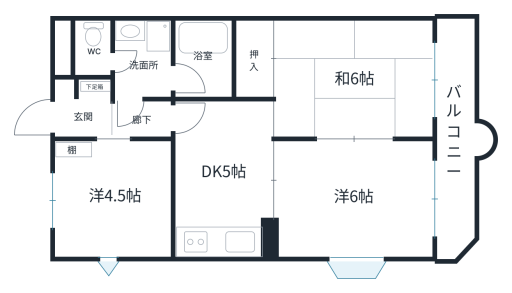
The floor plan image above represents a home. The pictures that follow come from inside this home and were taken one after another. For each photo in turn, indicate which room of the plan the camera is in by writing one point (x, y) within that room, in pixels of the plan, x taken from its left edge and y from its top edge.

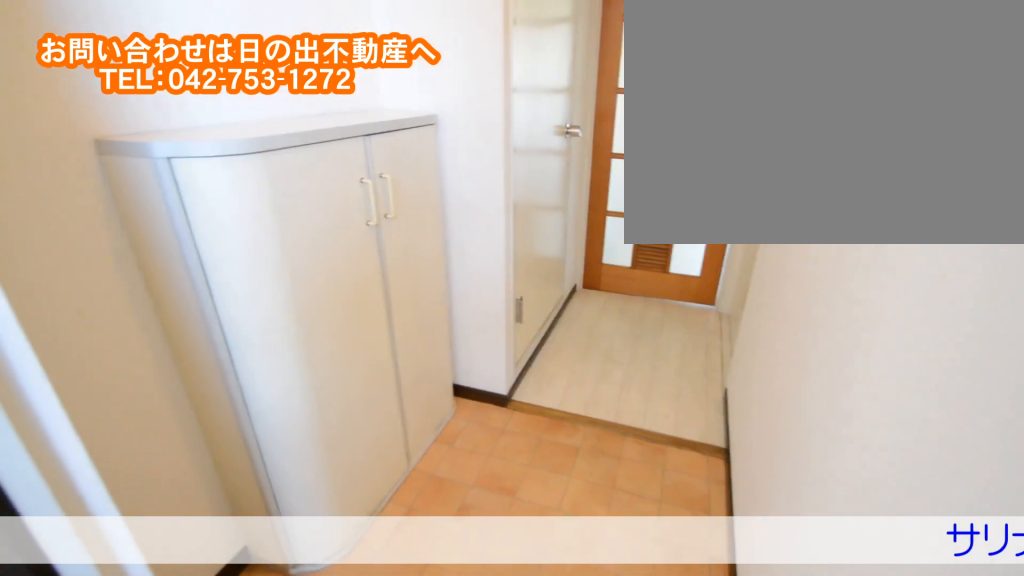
(103, 116)
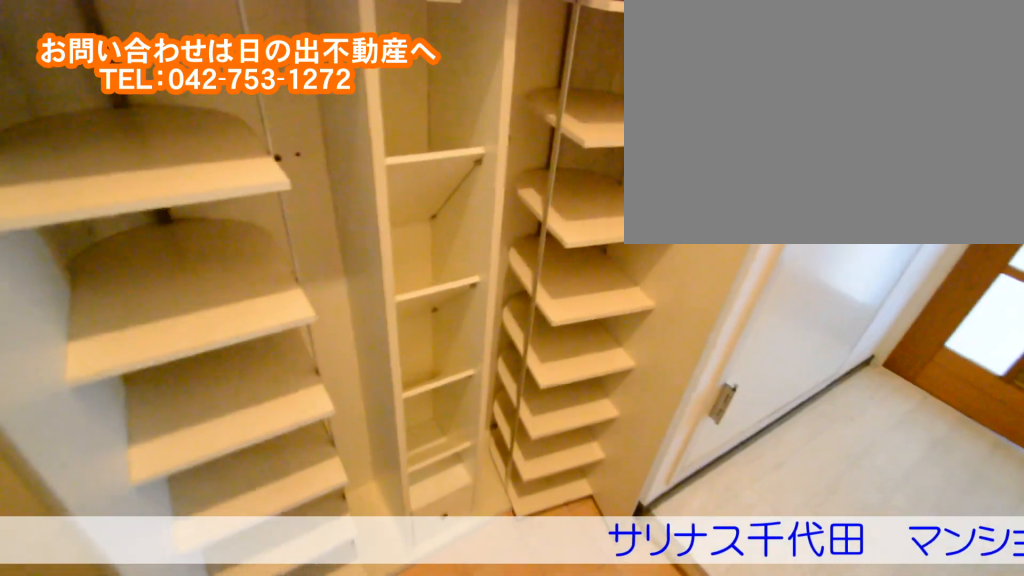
(102, 116)
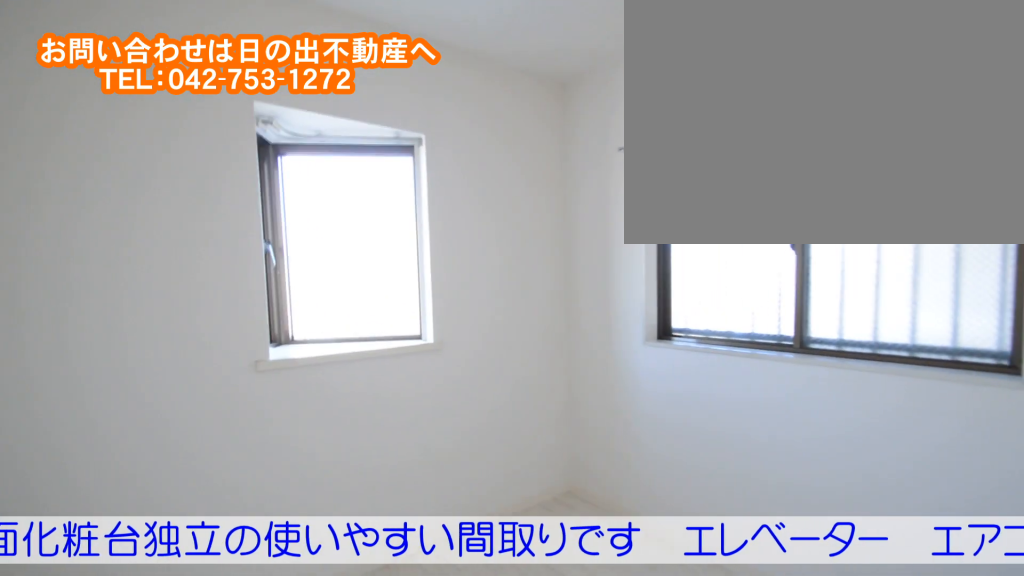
(114, 221)
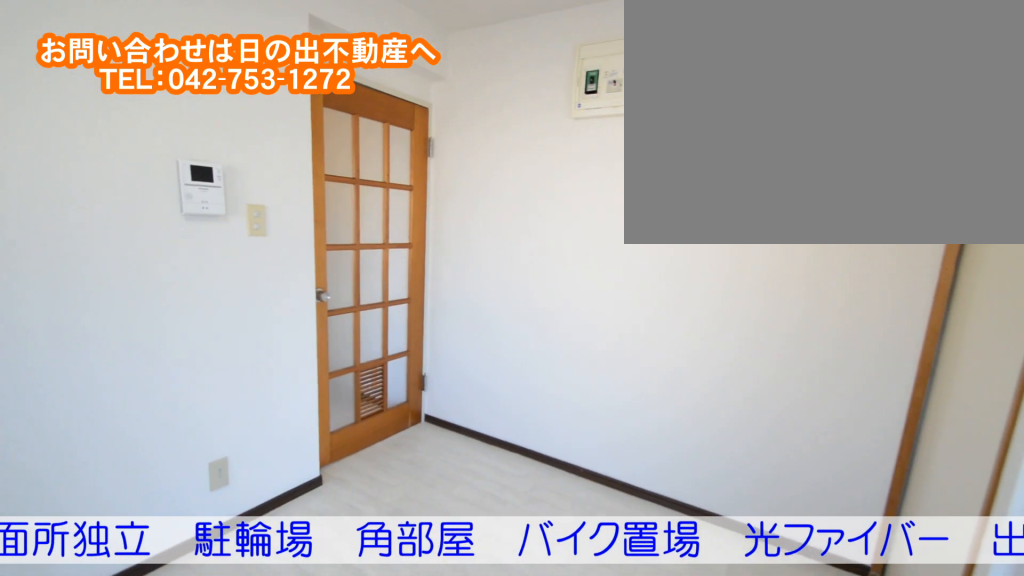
(229, 194)
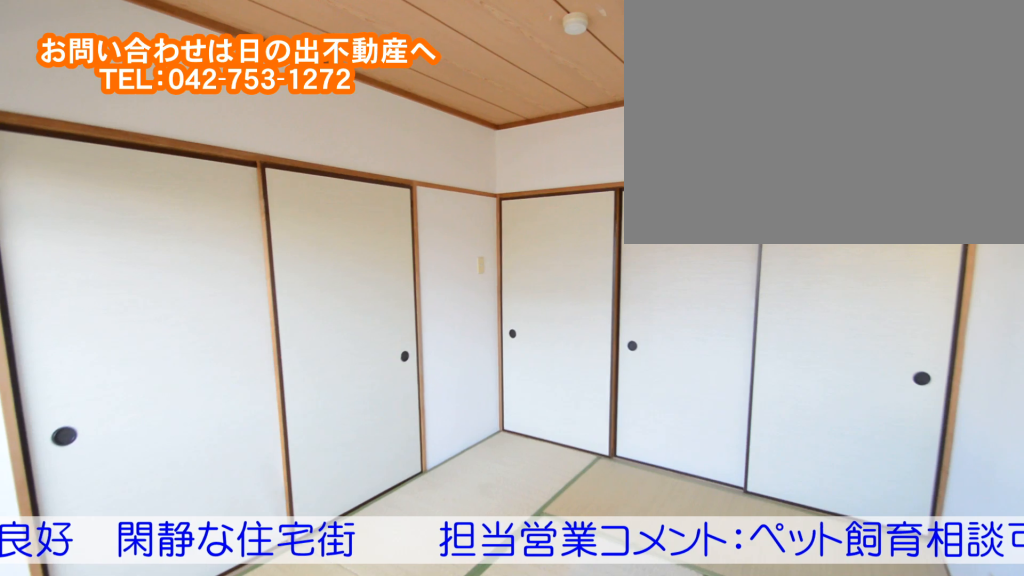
(351, 101)
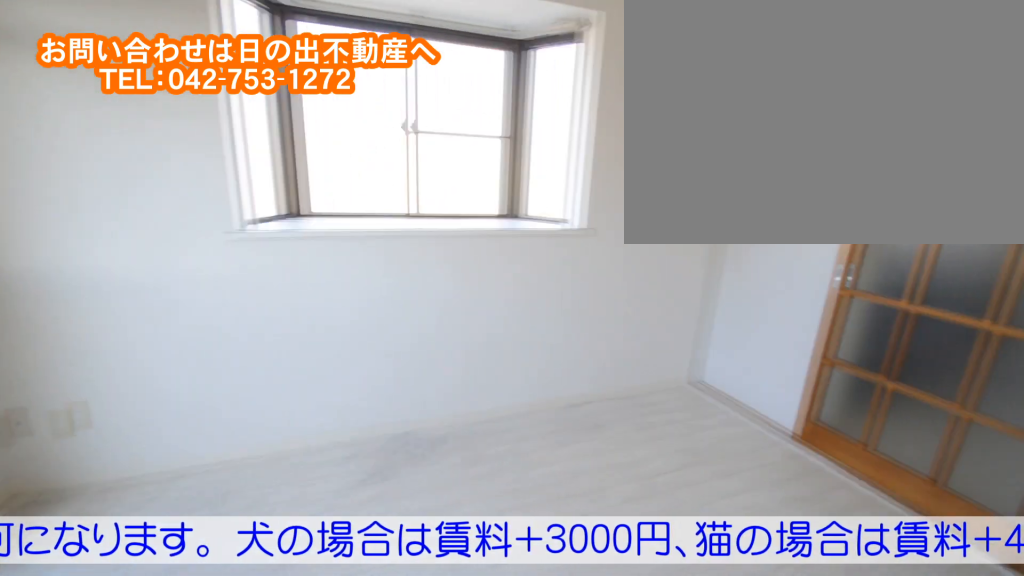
(358, 213)
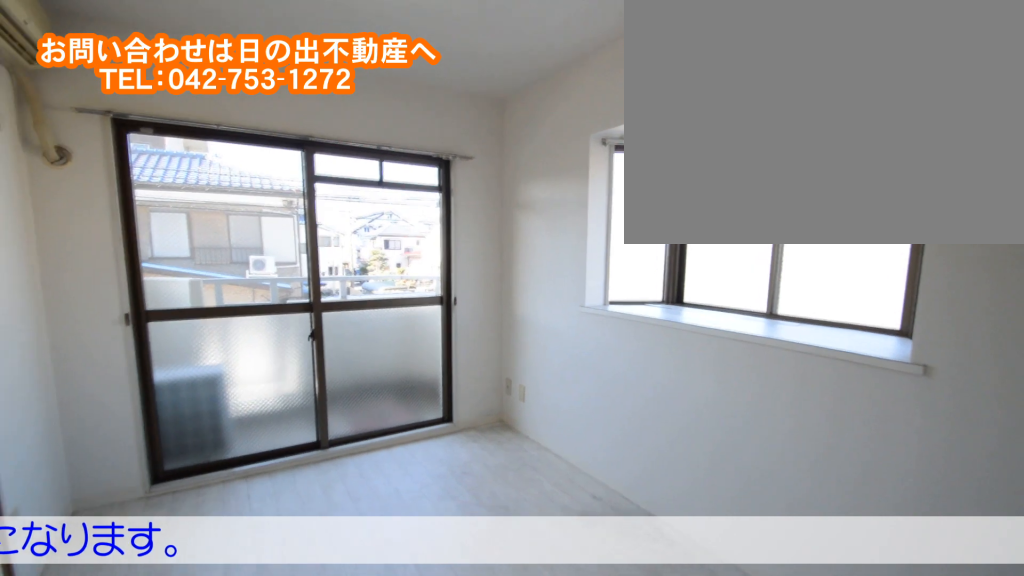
(358, 213)
